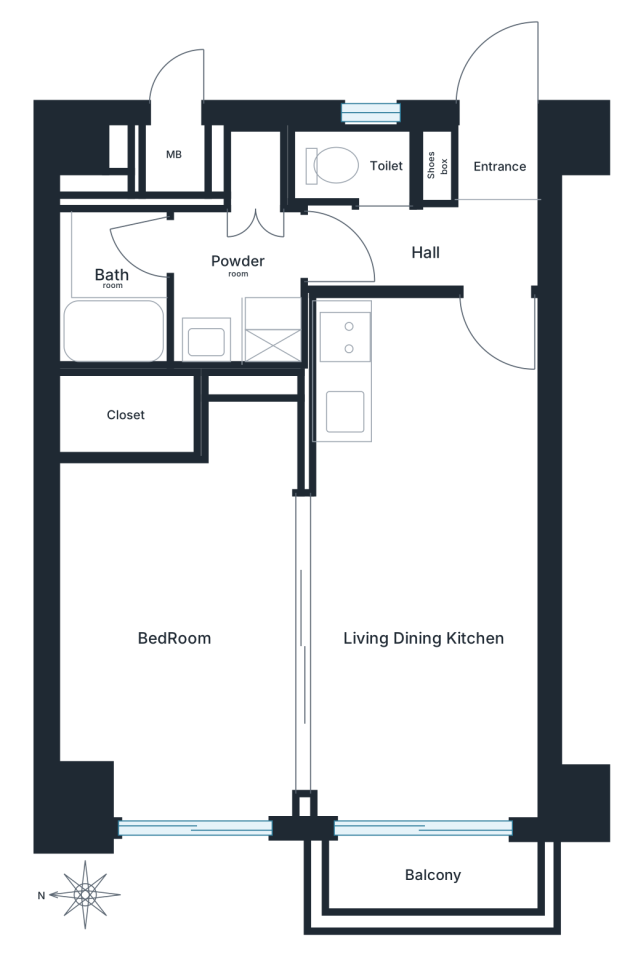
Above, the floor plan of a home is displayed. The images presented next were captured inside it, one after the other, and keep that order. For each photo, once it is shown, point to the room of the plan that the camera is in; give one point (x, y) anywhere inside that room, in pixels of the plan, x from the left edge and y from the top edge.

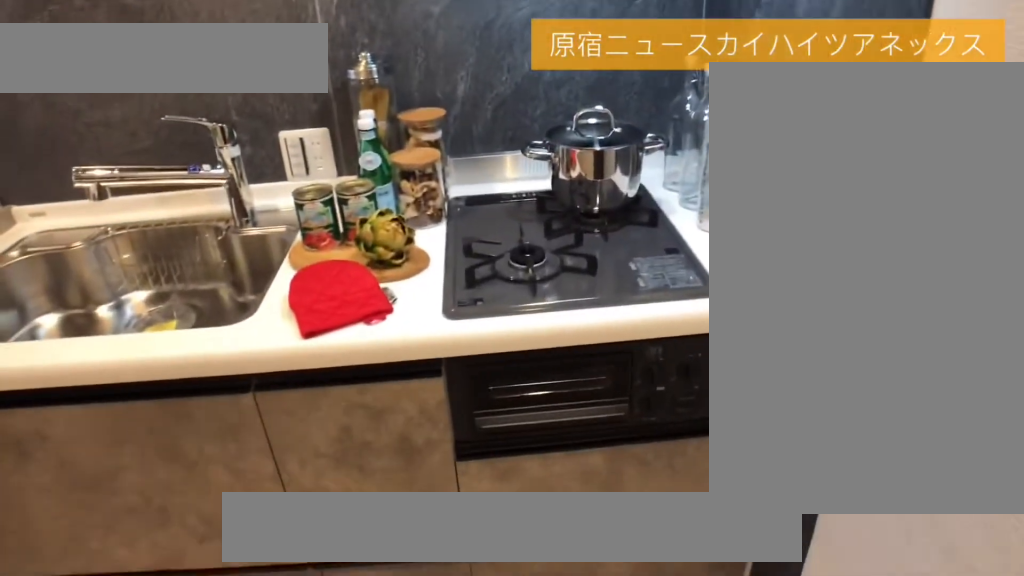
(429, 379)
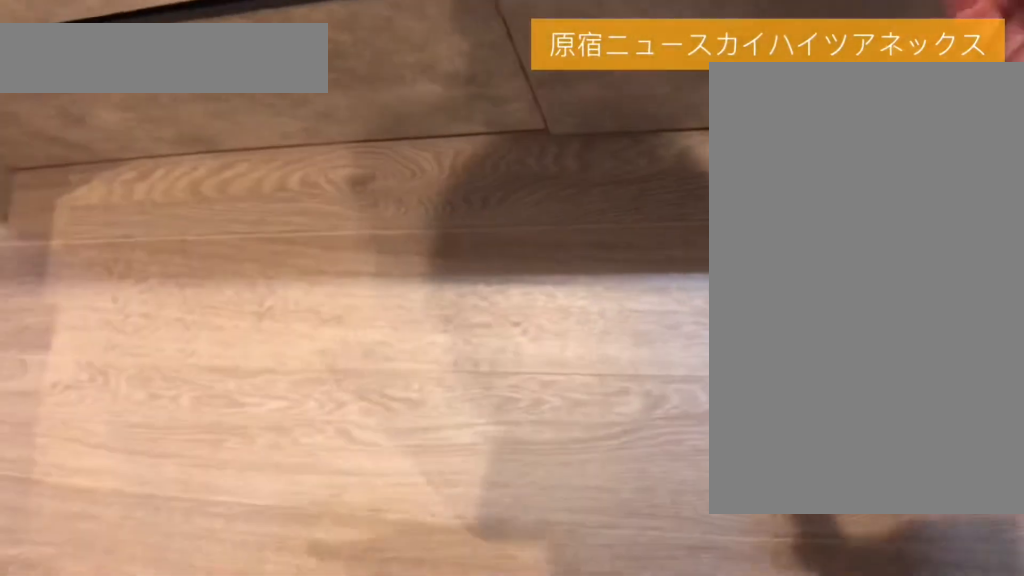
(431, 382)
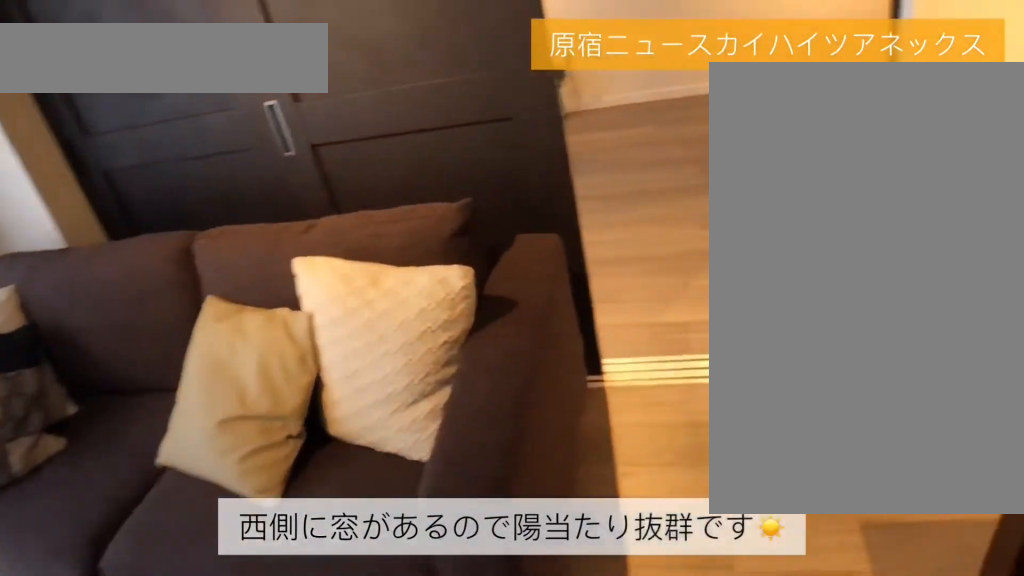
(429, 640)
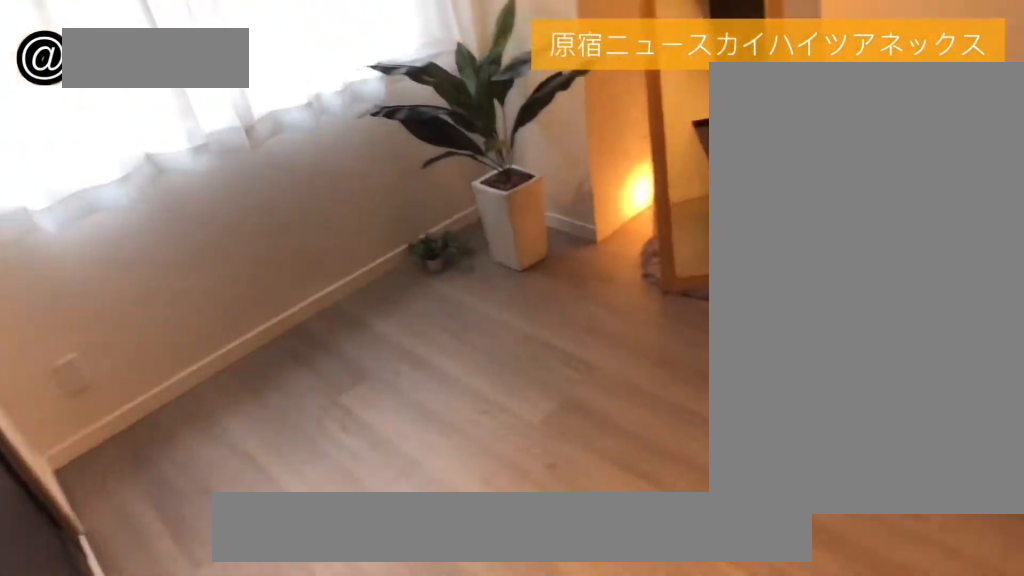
(182, 638)
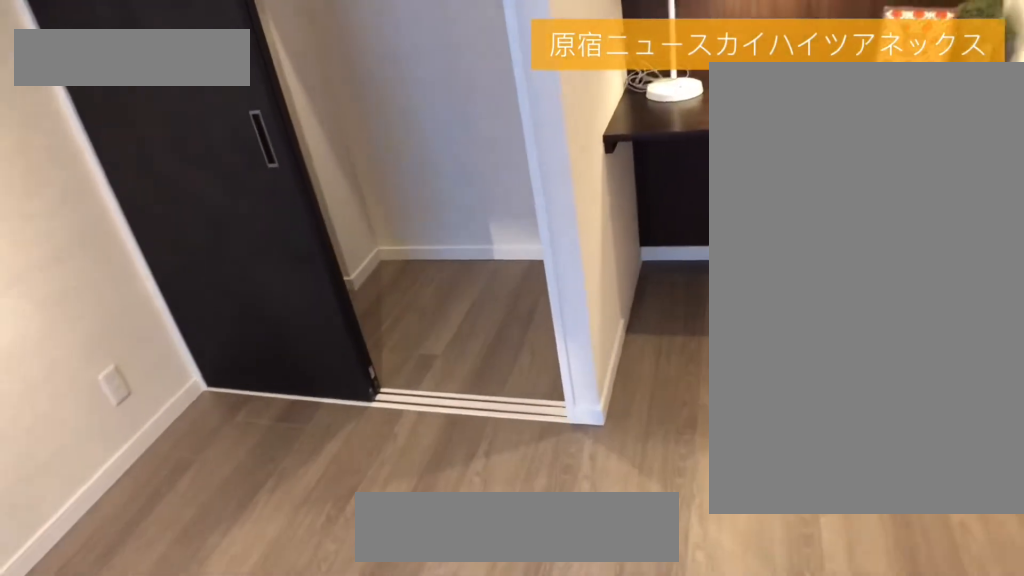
(182, 638)
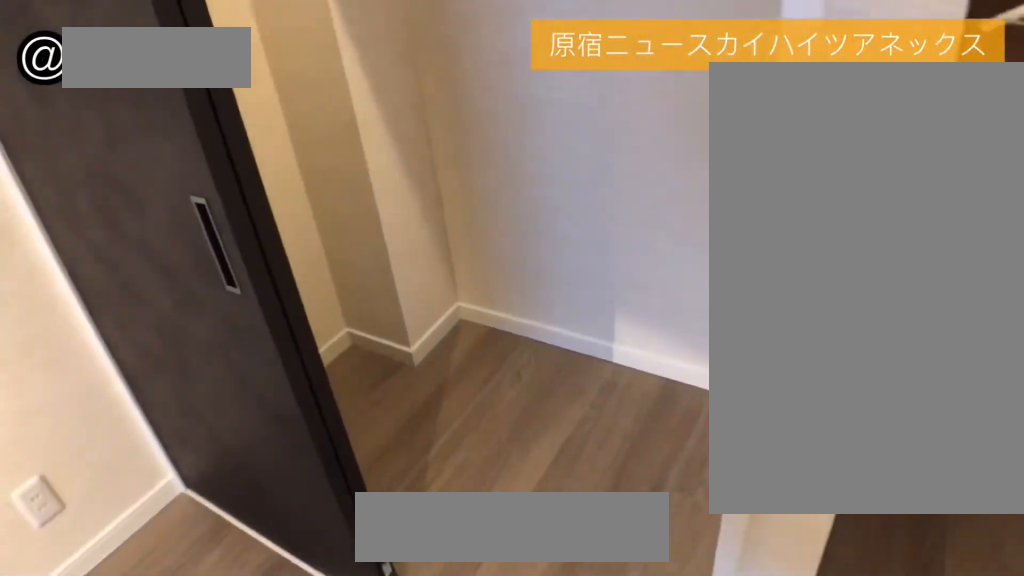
(182, 638)
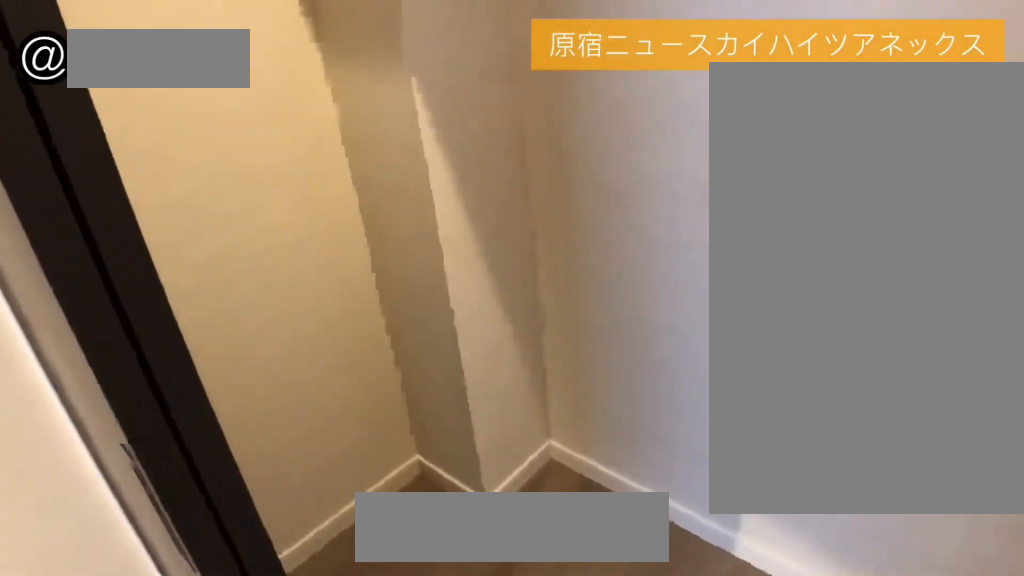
(182, 638)
